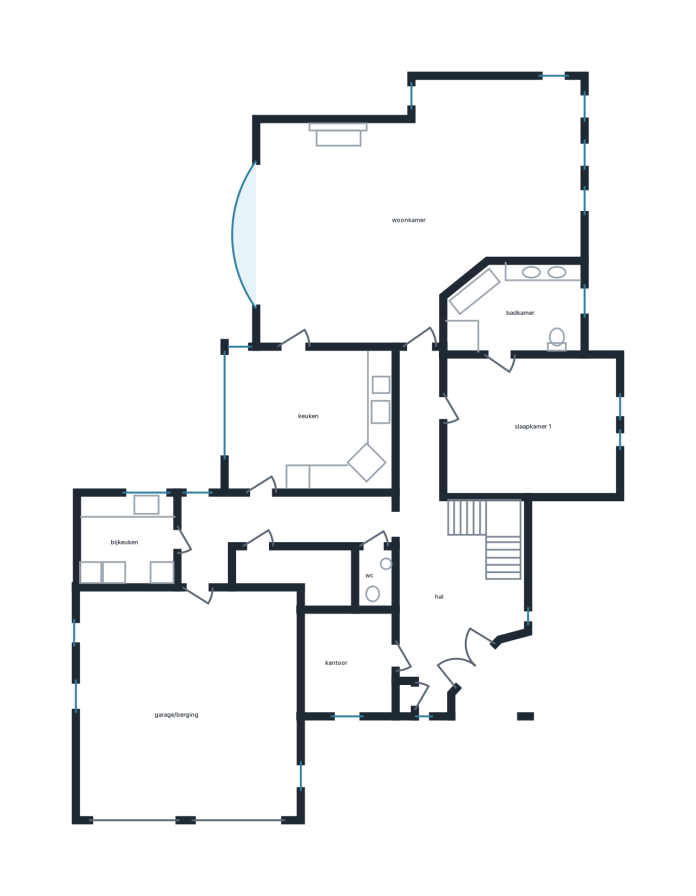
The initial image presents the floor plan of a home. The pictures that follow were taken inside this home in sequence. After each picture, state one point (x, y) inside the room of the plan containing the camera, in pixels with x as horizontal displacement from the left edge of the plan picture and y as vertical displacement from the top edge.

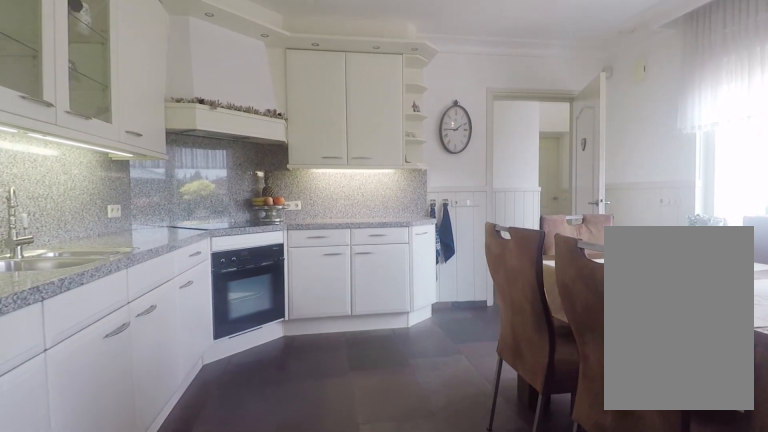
(310, 418)
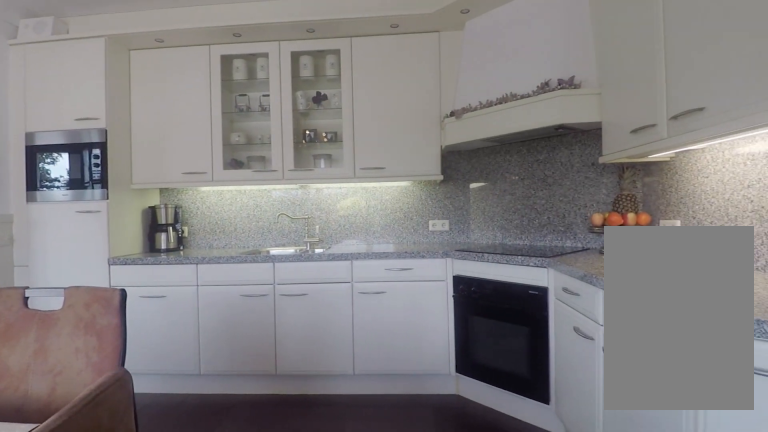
(310, 418)
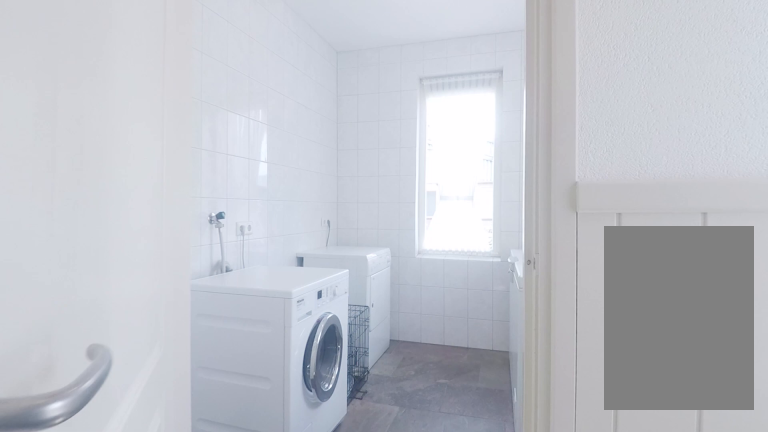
(270, 527)
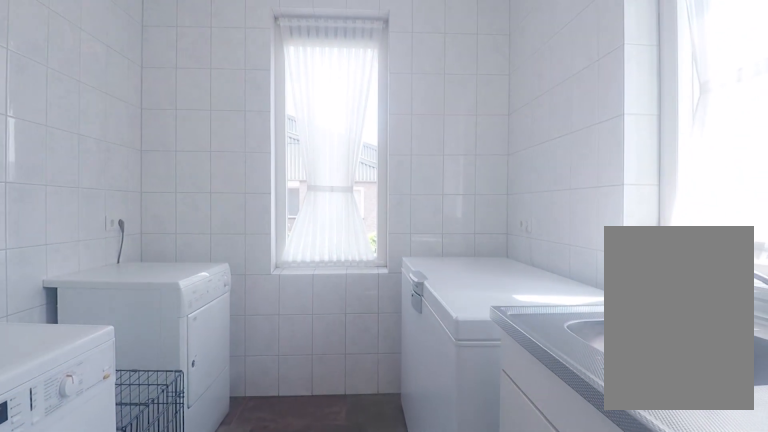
(128, 540)
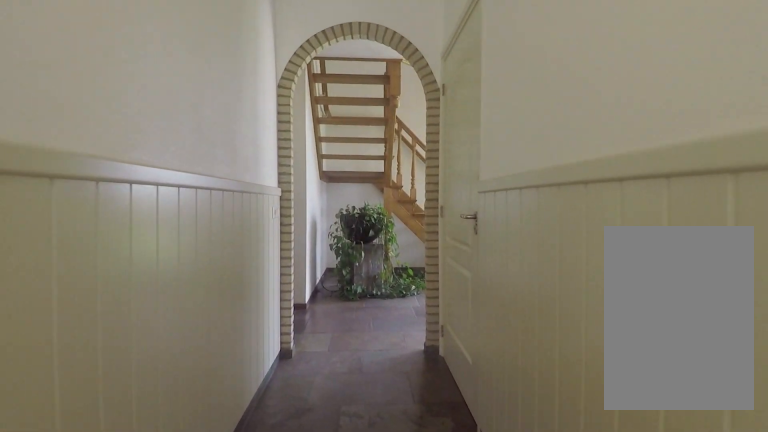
(270, 527)
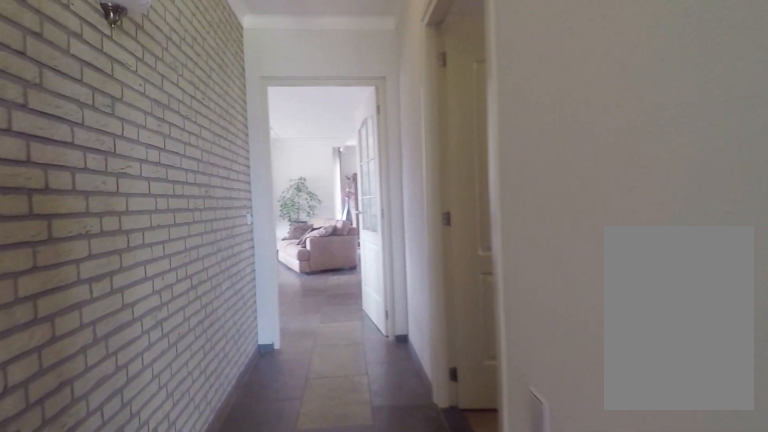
(439, 554)
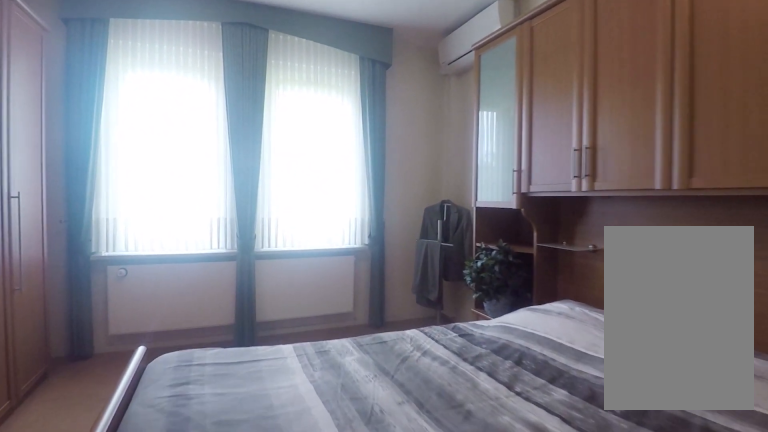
(529, 425)
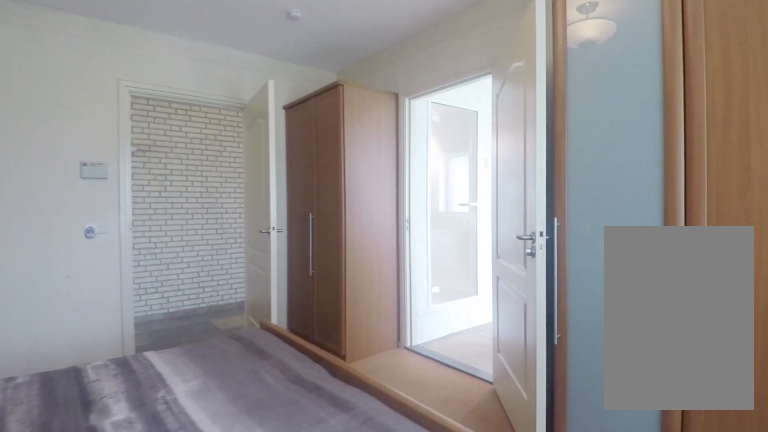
(529, 425)
